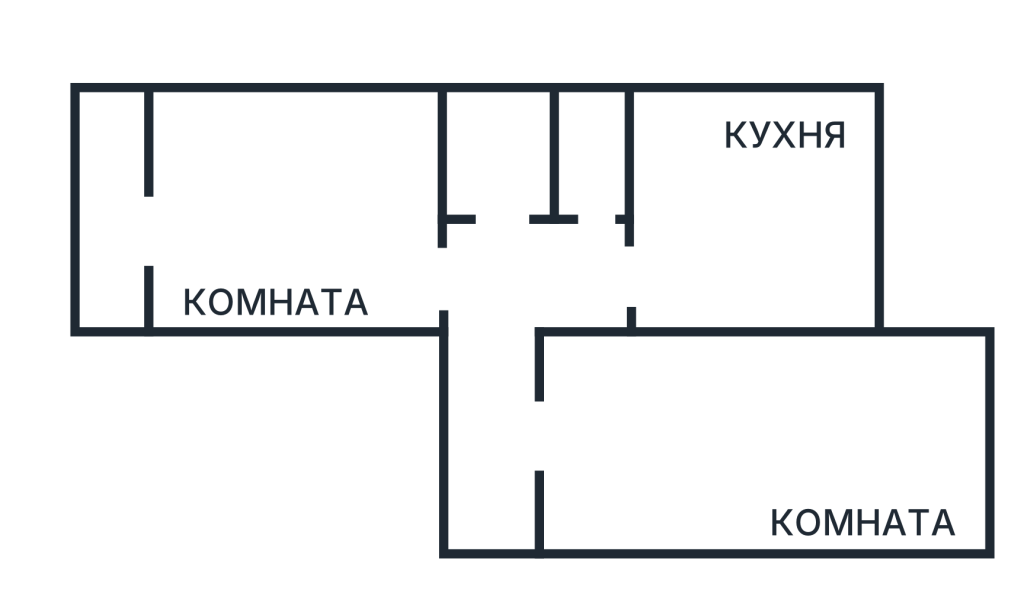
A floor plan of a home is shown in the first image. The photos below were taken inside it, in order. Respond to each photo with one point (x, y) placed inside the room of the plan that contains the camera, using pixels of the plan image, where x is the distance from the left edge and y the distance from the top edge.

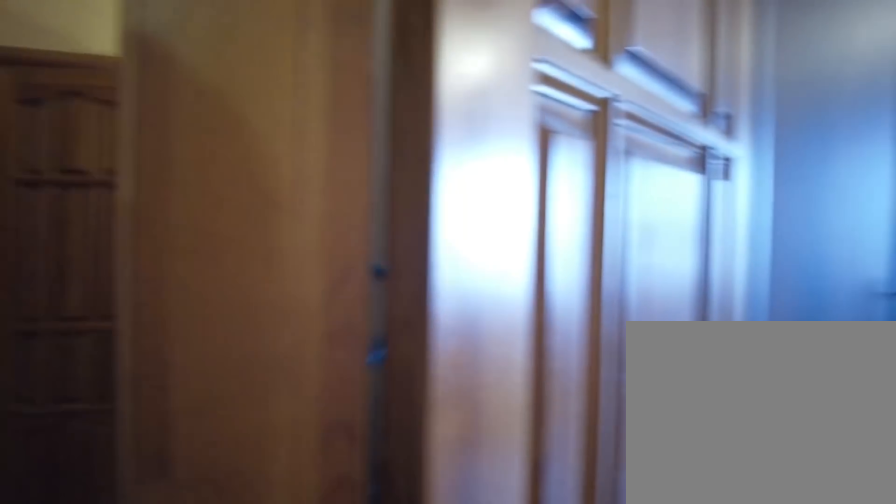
(504, 508)
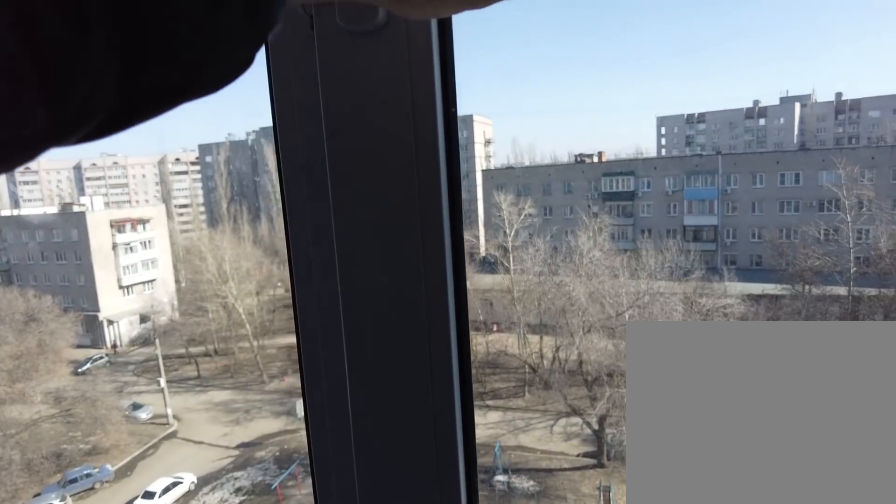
(669, 481)
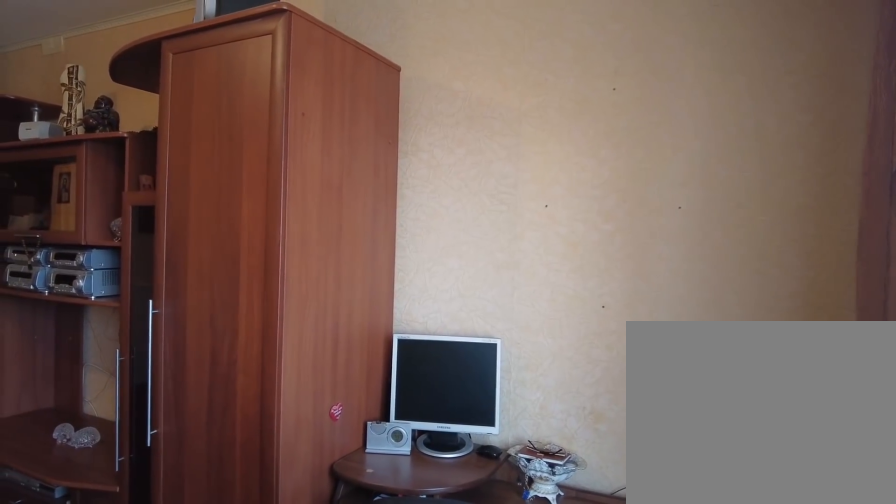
(669, 481)
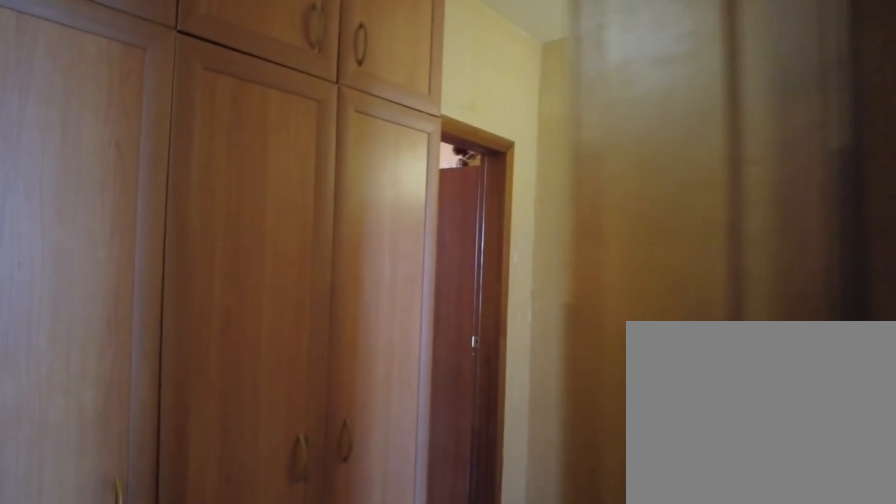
(546, 455)
